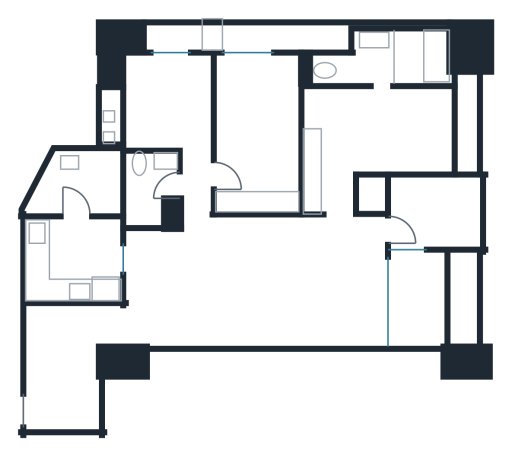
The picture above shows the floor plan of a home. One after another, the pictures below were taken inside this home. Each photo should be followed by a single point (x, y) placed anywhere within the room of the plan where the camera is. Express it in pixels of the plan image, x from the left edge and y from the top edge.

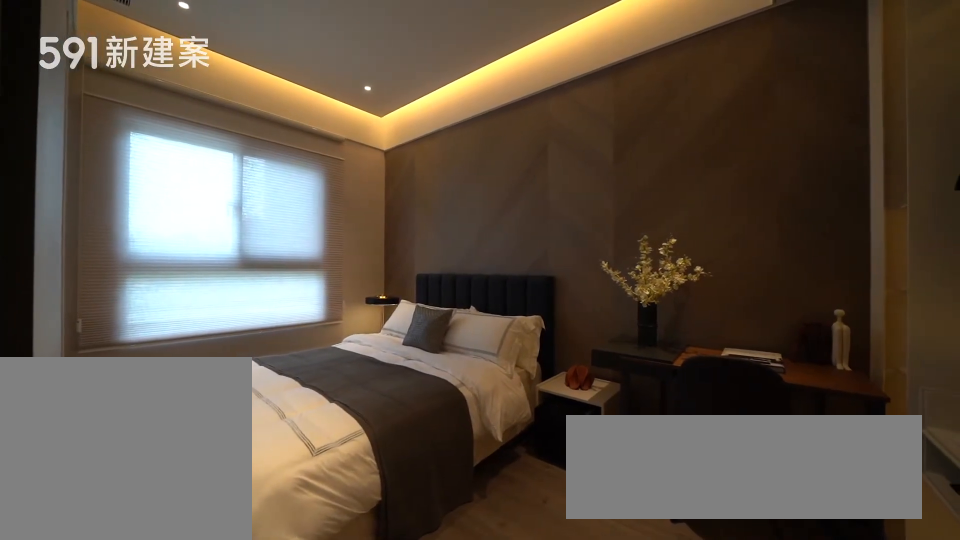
(259, 127)
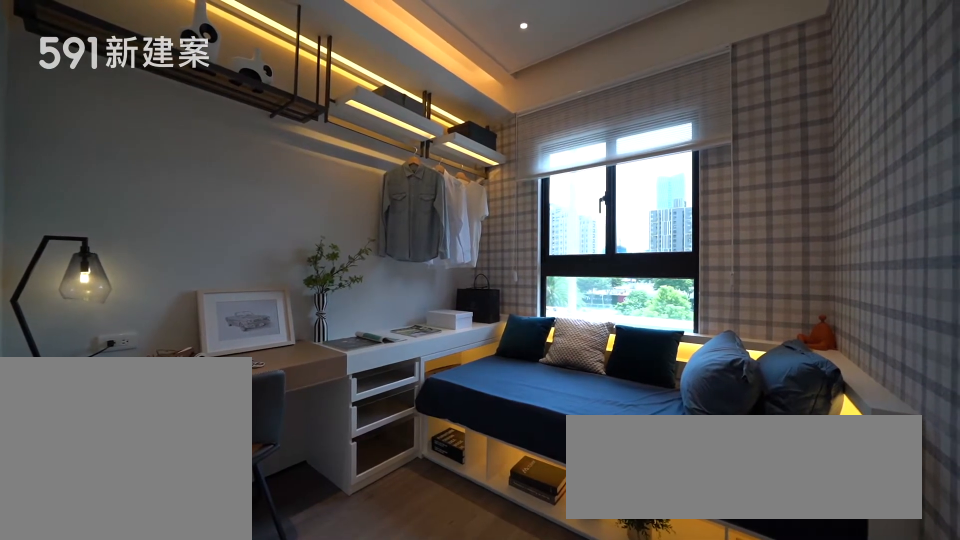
(170, 101)
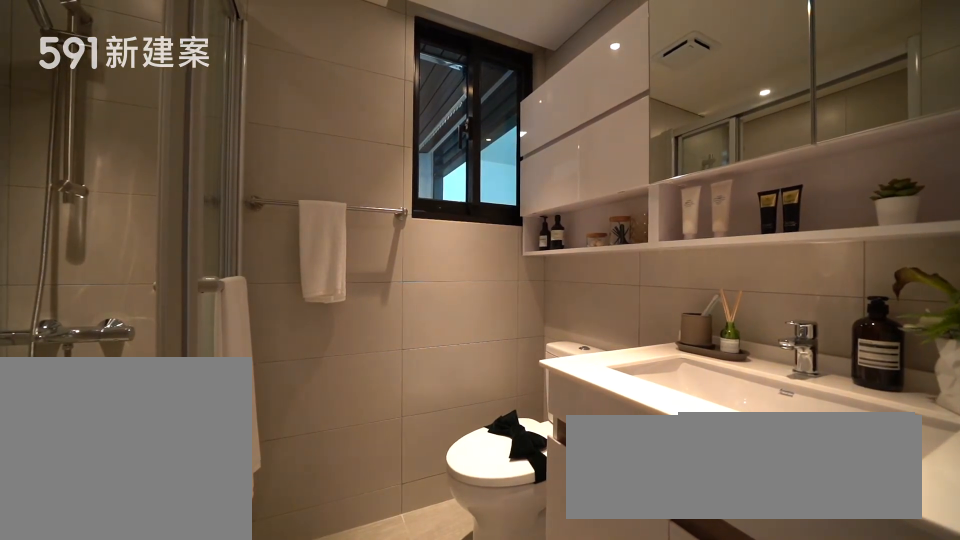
(151, 188)
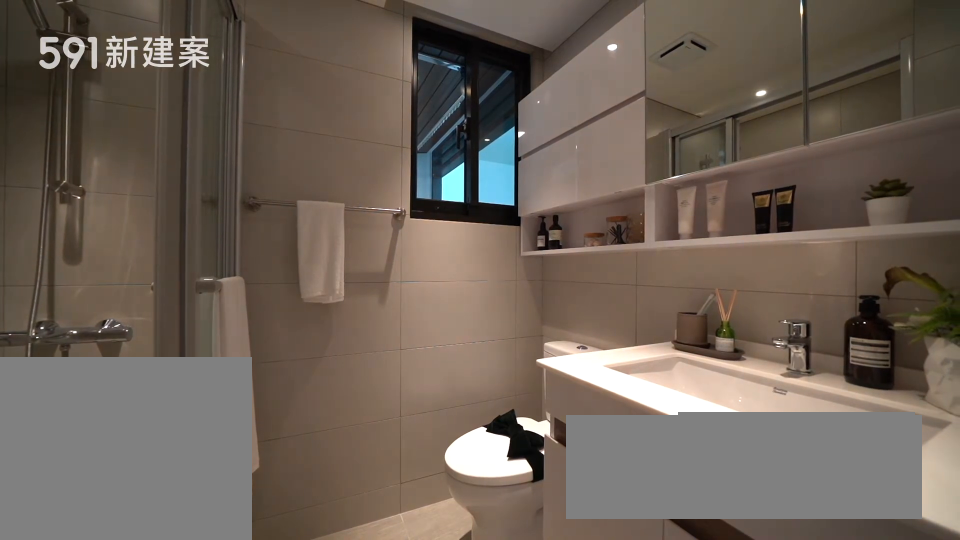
(151, 188)
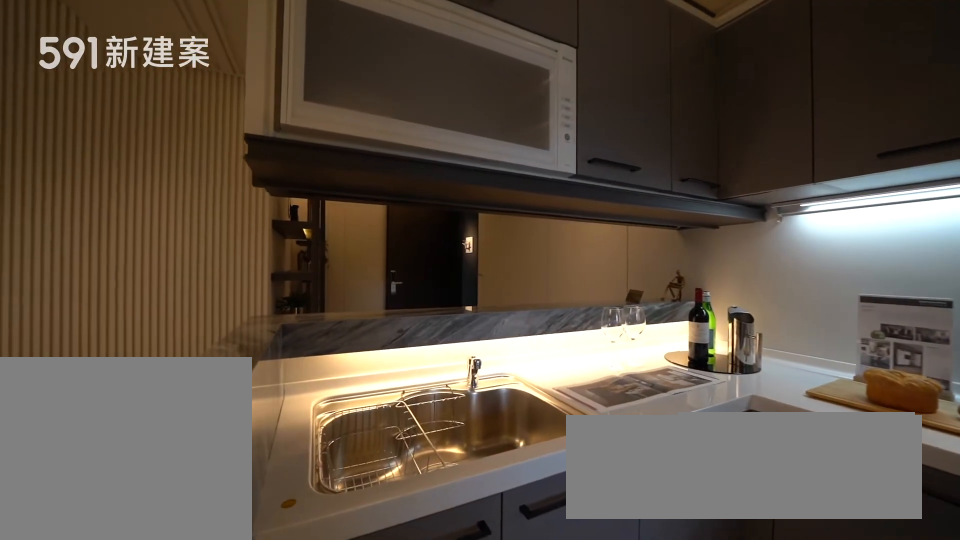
(74, 260)
